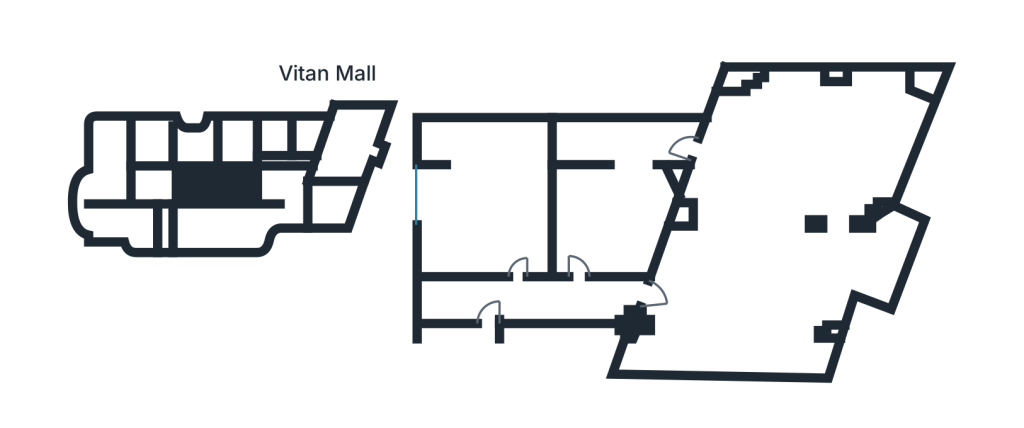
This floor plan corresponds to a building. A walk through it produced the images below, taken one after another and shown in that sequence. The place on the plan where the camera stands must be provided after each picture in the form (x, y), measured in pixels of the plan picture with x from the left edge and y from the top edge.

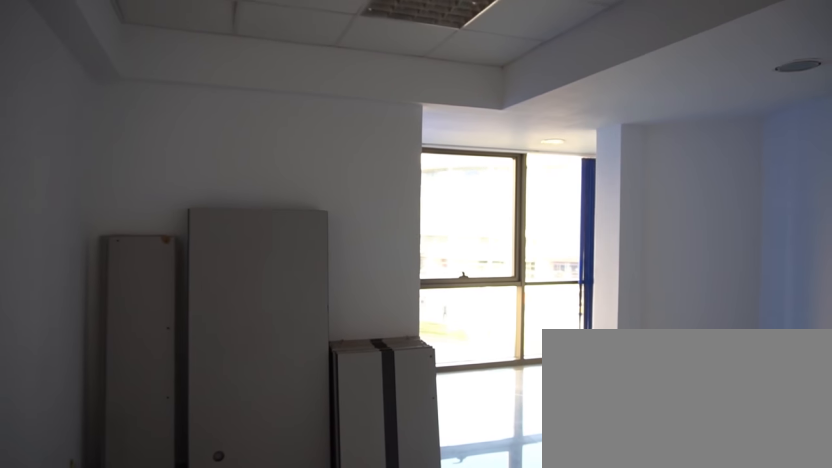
(598, 255)
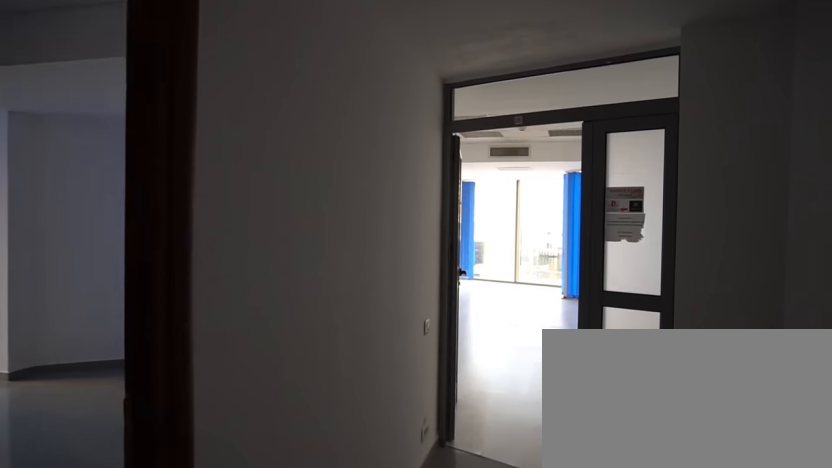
(576, 318)
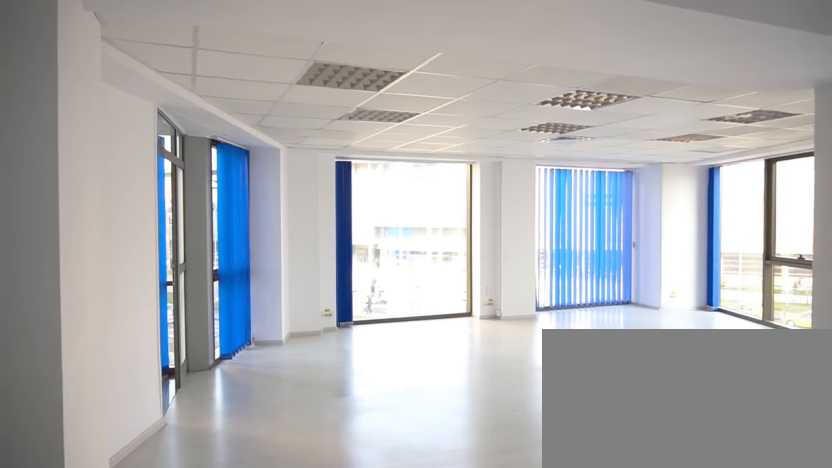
(681, 293)
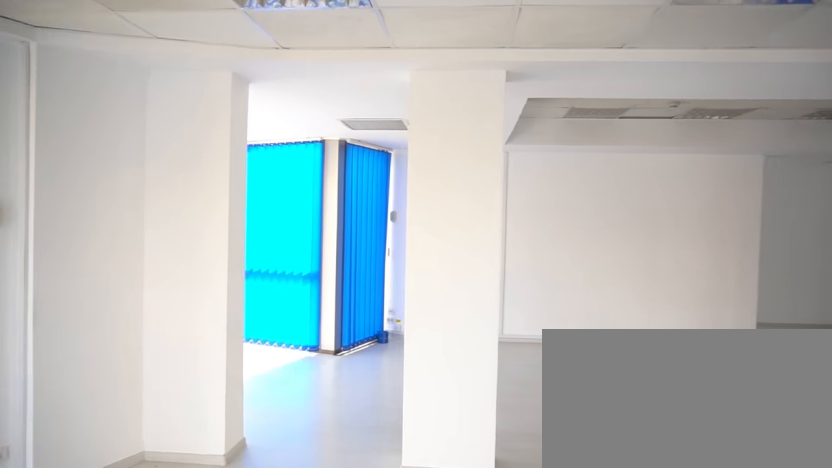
(856, 142)
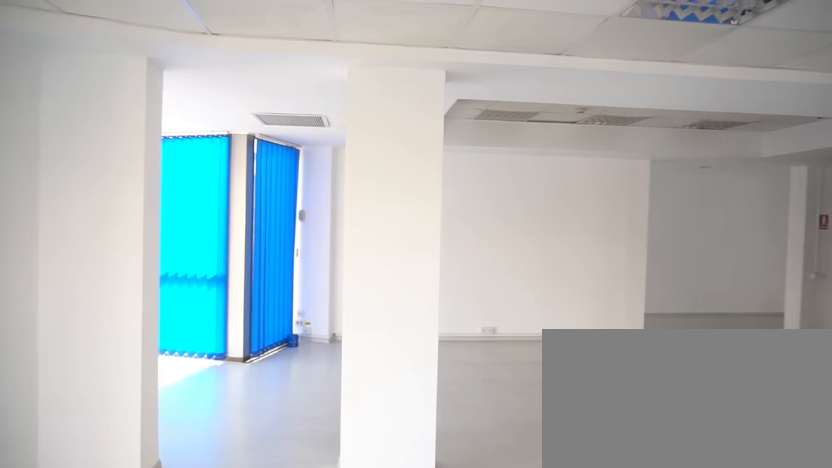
(861, 142)
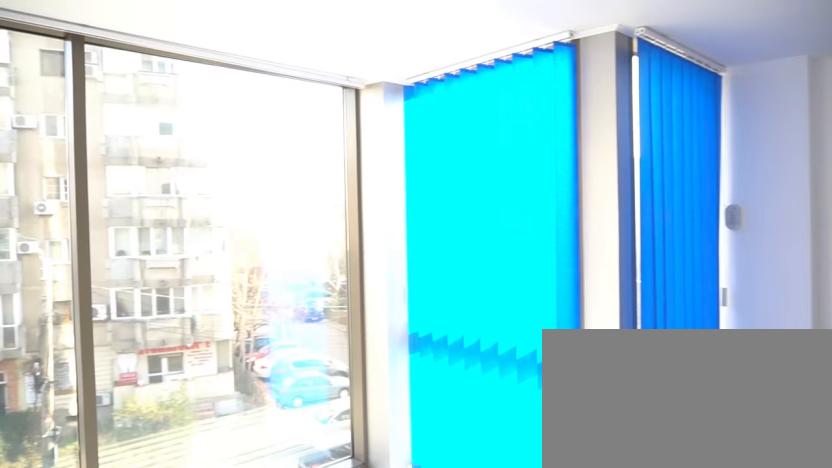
(866, 200)
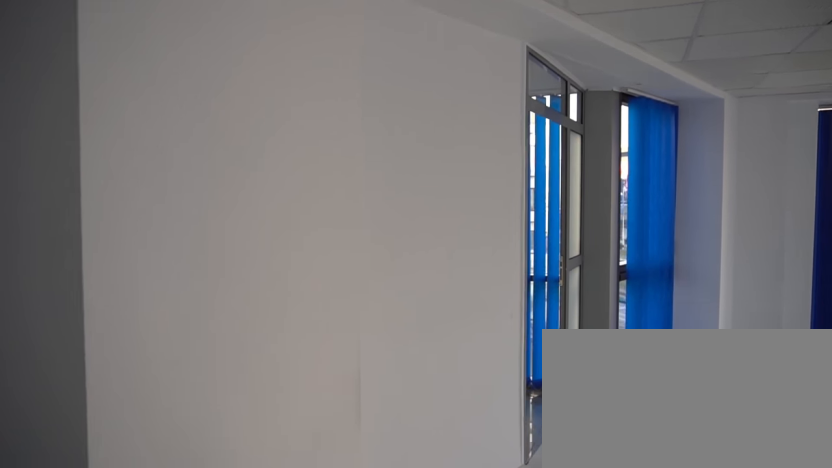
(697, 230)
